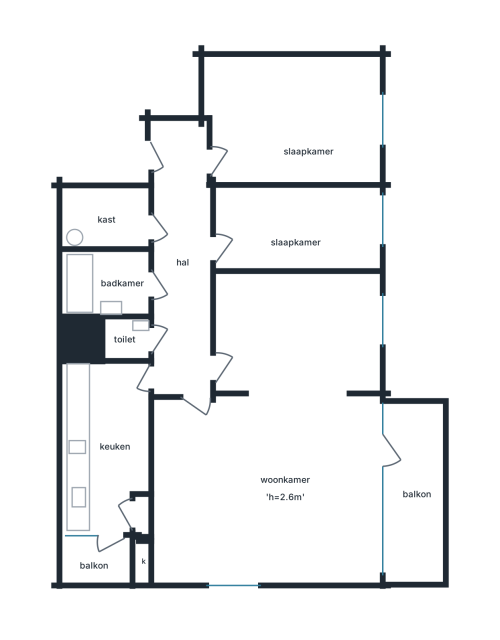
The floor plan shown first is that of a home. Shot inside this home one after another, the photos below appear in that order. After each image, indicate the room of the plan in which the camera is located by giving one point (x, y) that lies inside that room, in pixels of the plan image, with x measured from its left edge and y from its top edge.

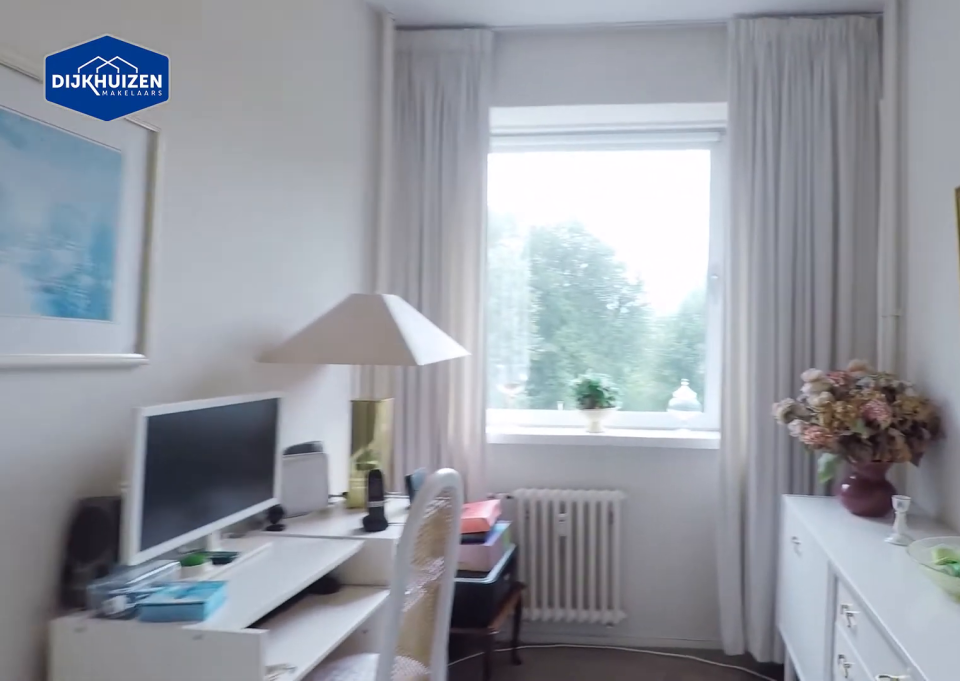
(297, 231)
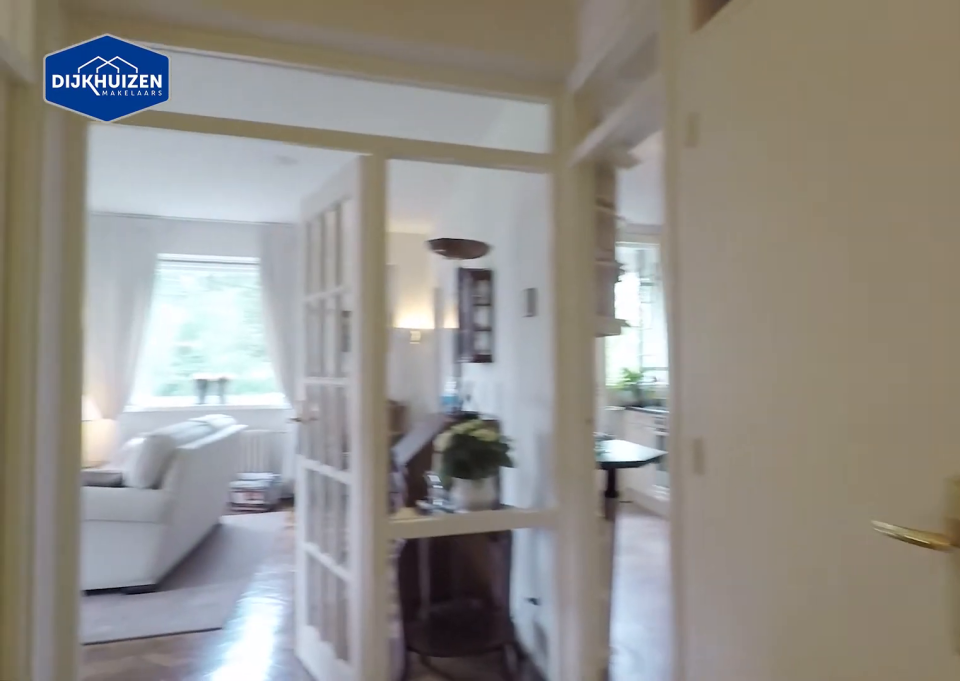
(182, 262)
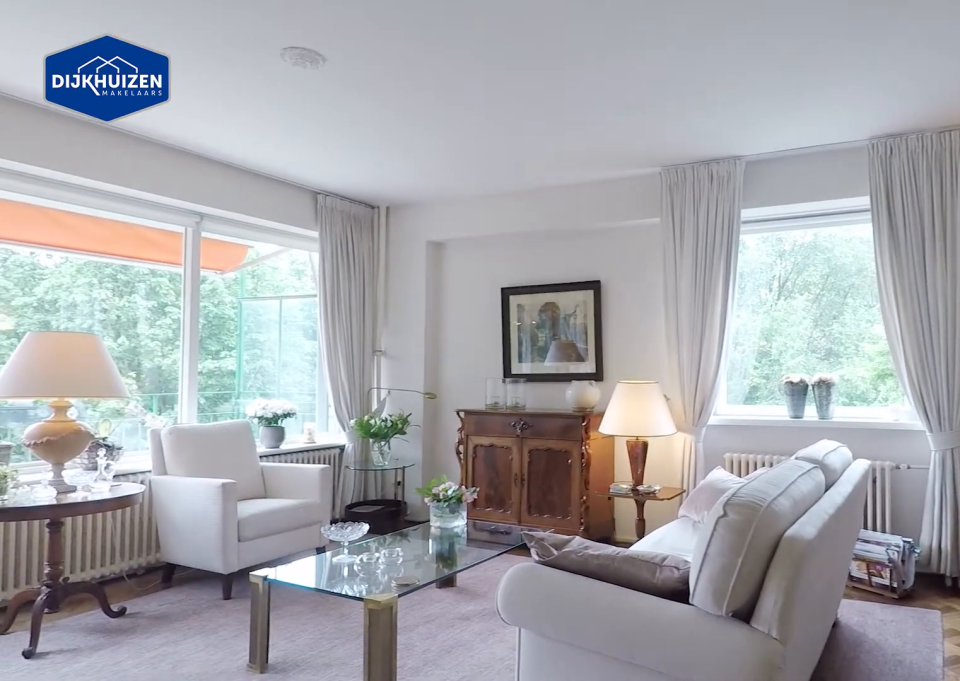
(274, 438)
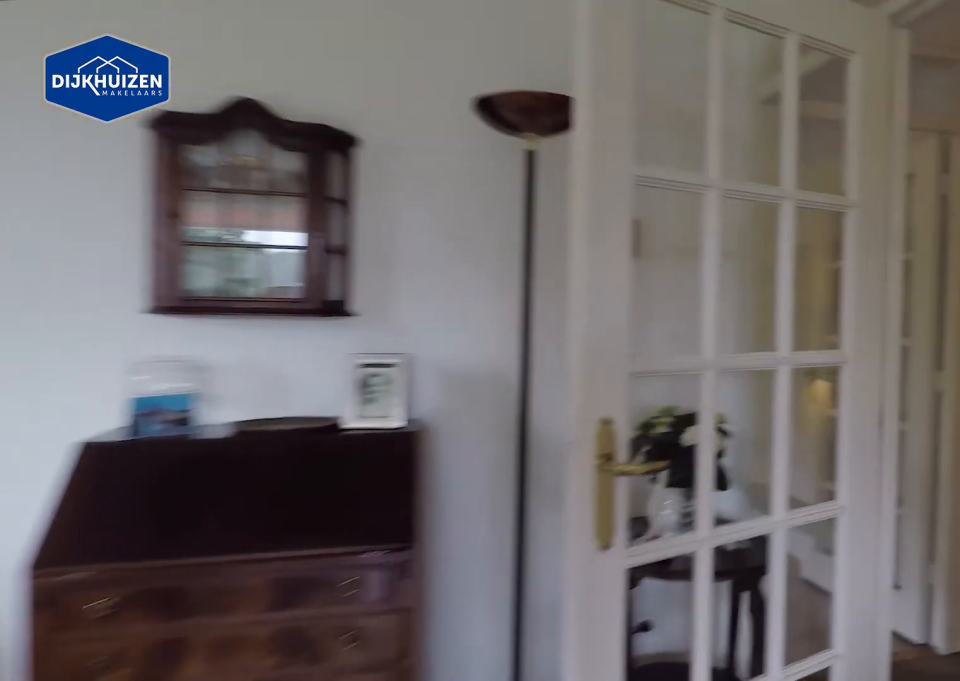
(274, 438)
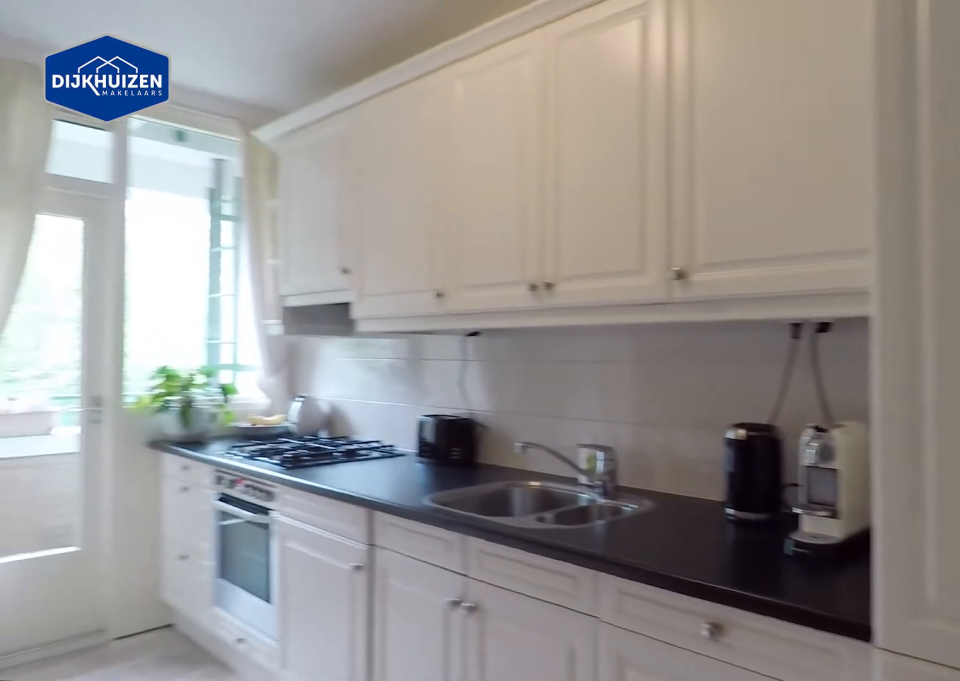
(101, 445)
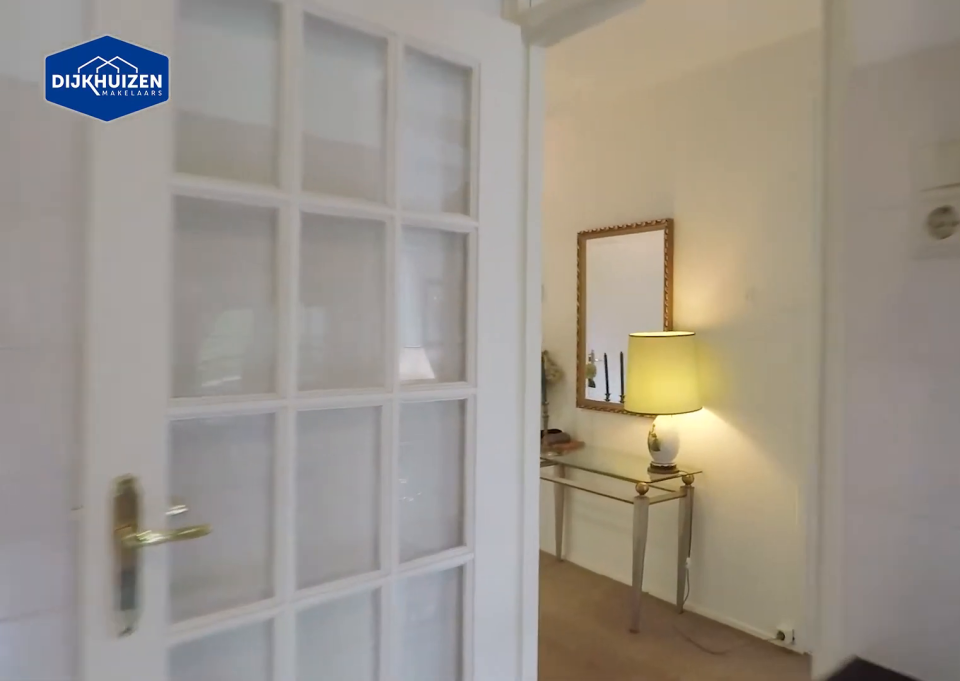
(101, 445)
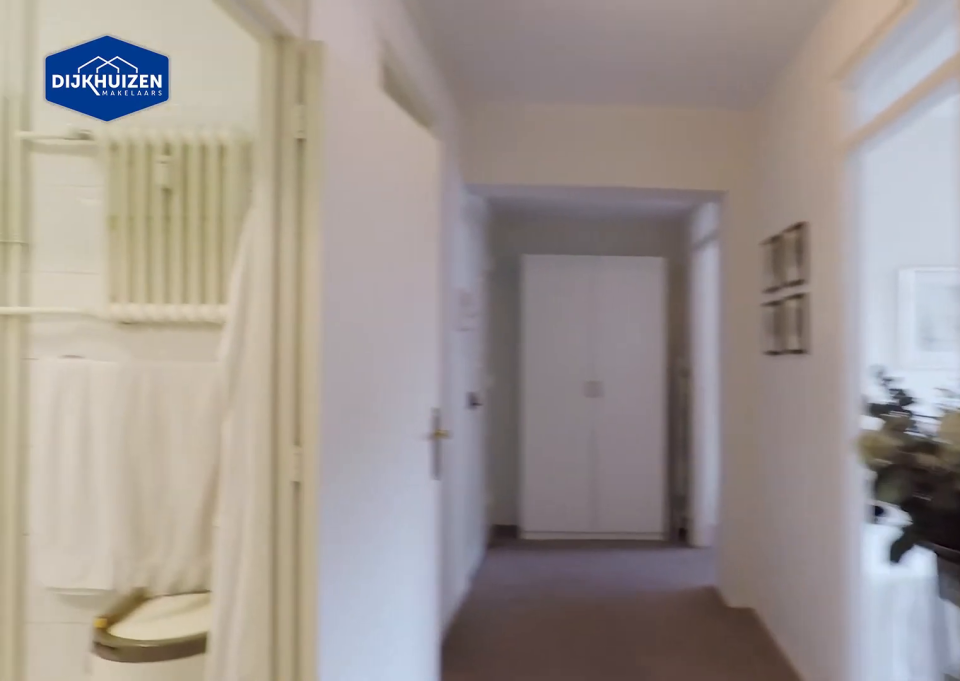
(182, 263)
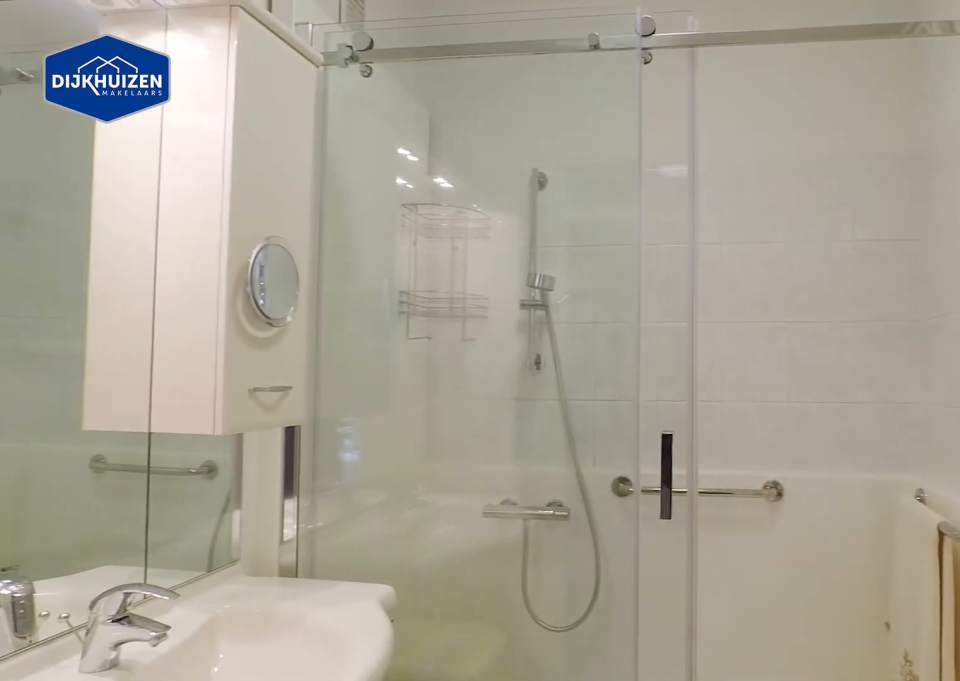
(97, 286)
